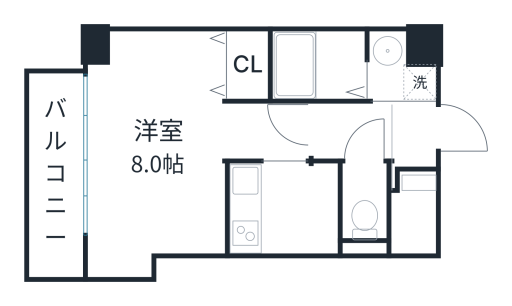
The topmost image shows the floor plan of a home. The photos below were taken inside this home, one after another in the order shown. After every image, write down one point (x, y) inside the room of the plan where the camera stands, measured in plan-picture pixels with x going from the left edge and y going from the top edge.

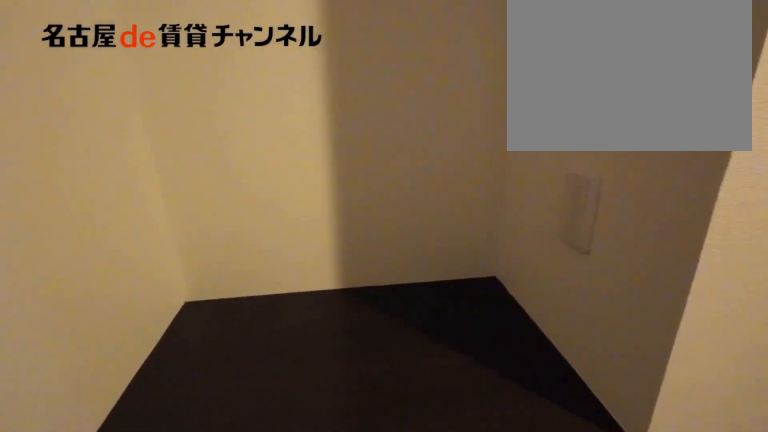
(412, 138)
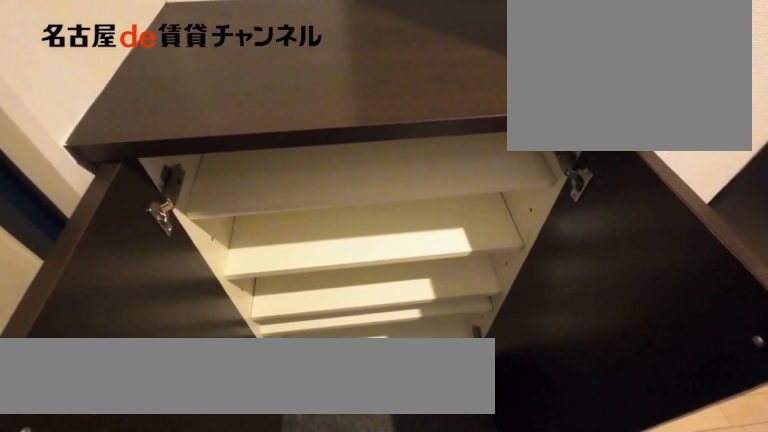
(419, 183)
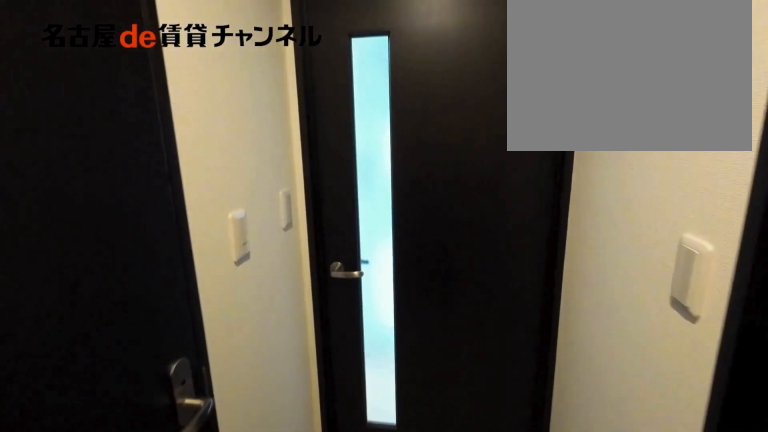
(352, 131)
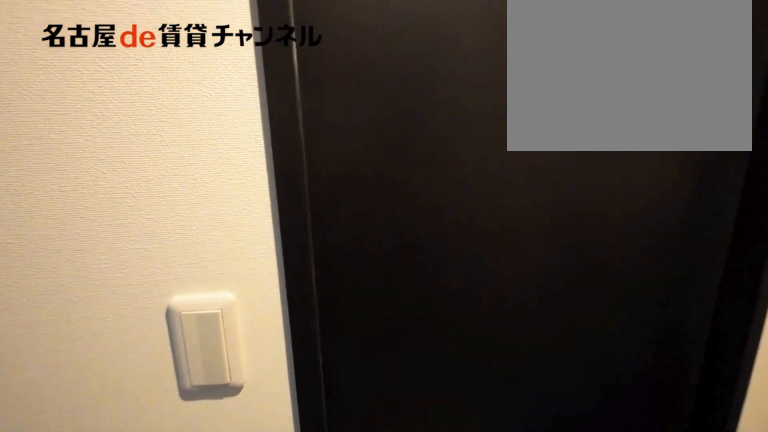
(352, 131)
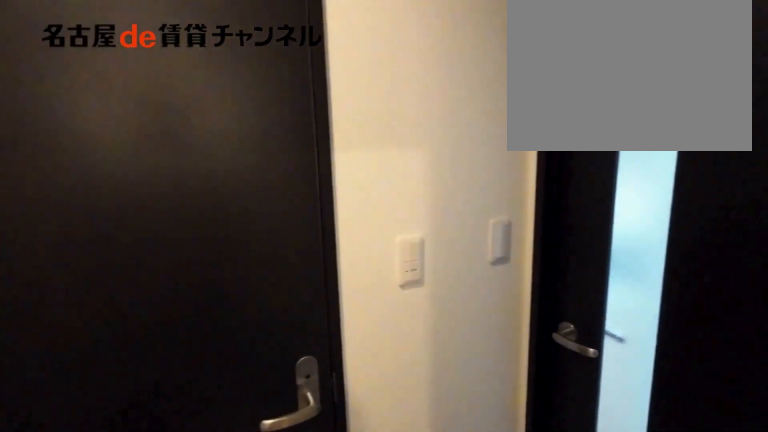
(352, 131)
